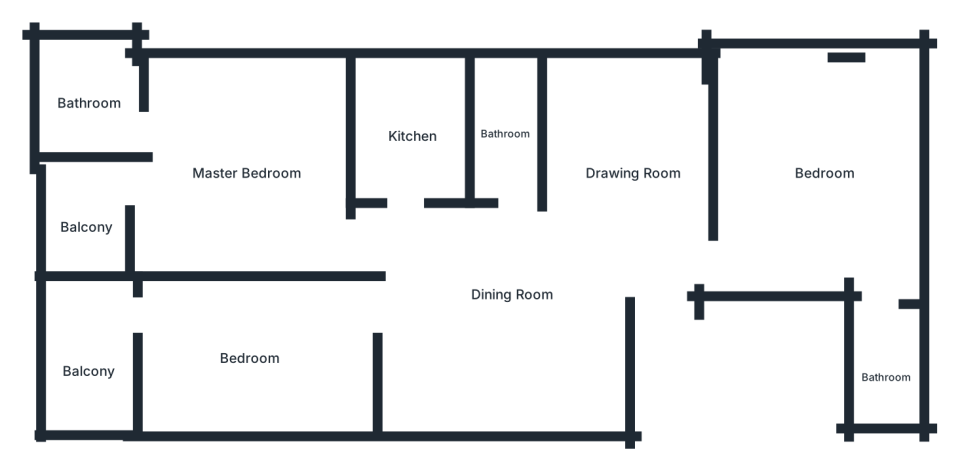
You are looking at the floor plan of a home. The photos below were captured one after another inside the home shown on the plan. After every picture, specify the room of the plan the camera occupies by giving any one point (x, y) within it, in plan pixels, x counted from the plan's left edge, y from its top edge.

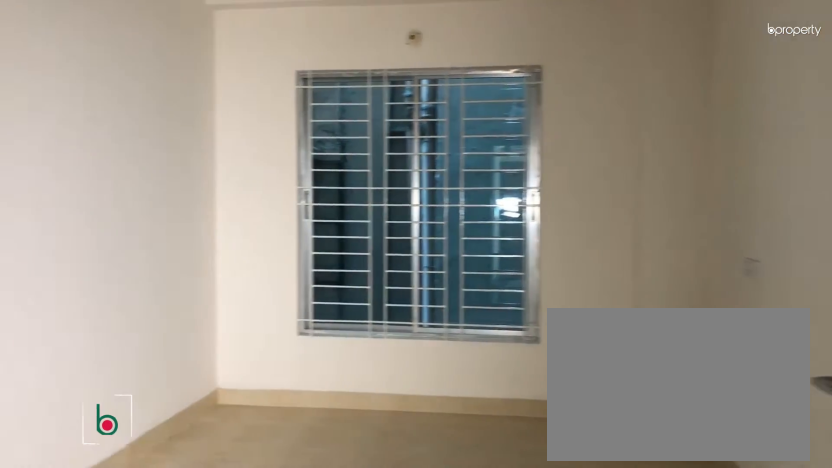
(646, 203)
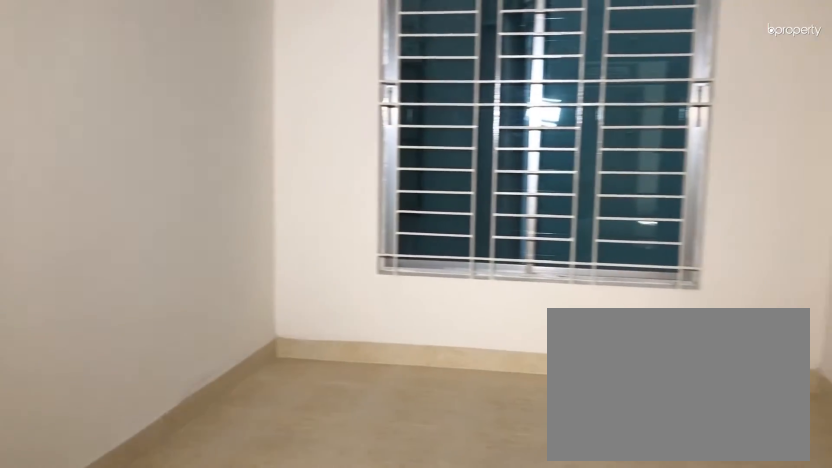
(646, 204)
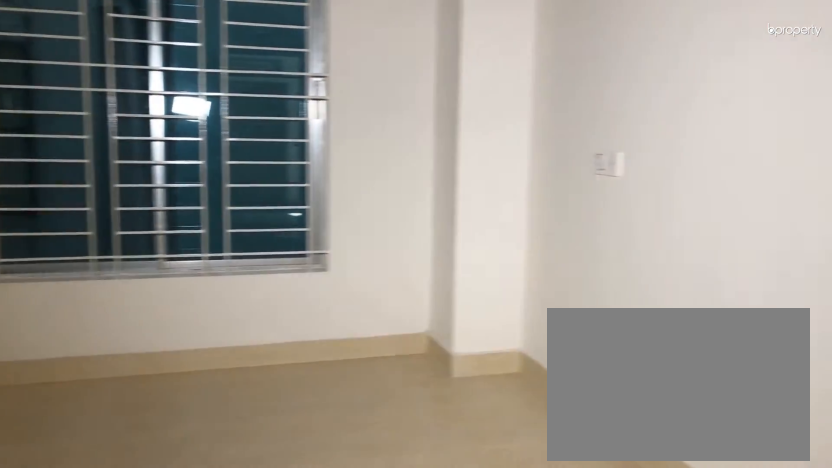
(646, 204)
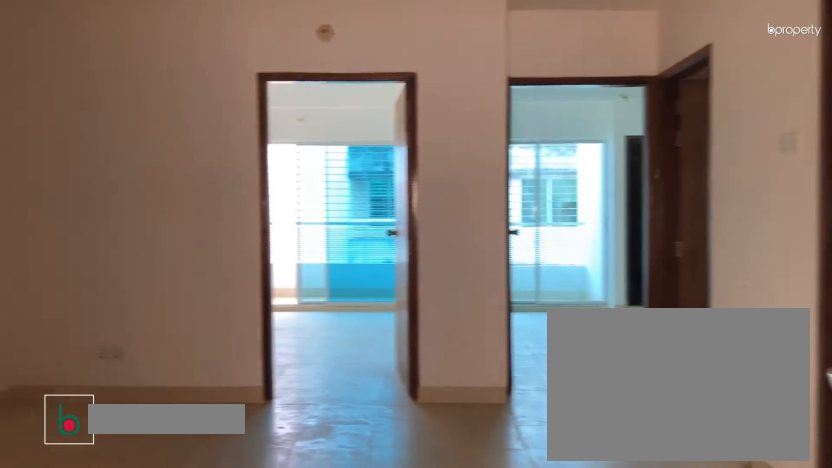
(513, 306)
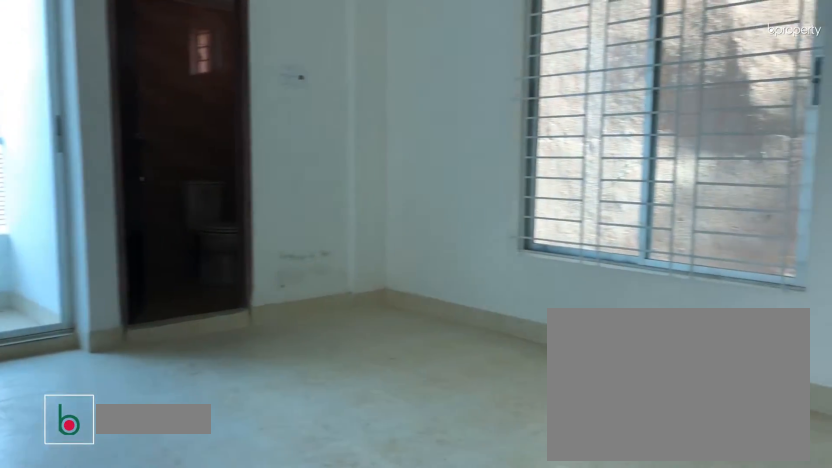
(237, 176)
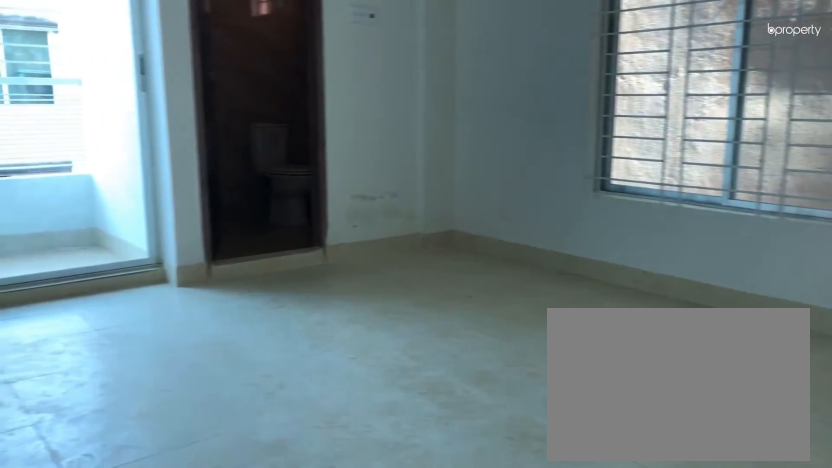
(237, 176)
